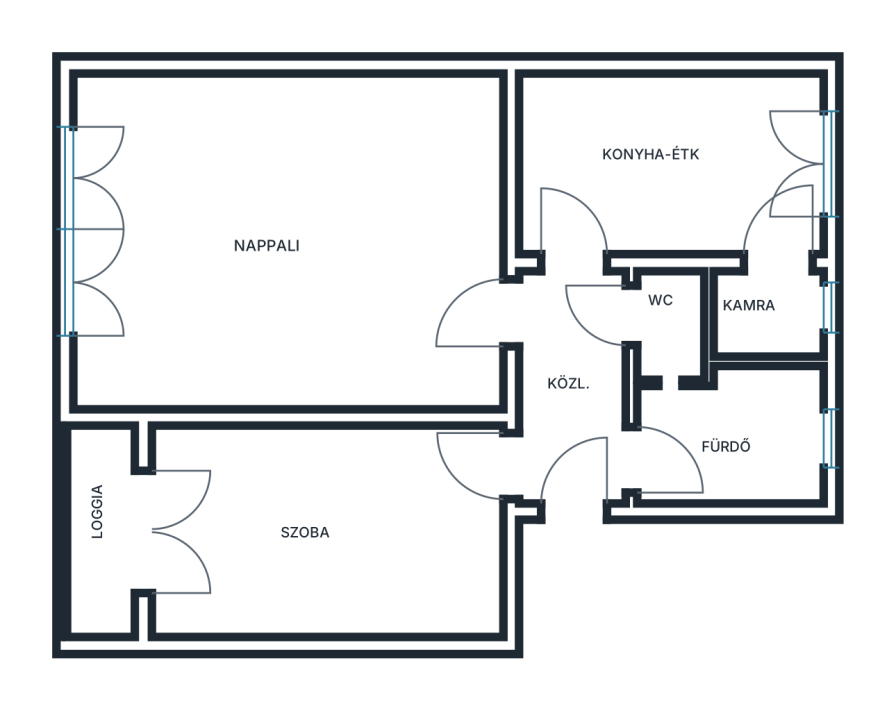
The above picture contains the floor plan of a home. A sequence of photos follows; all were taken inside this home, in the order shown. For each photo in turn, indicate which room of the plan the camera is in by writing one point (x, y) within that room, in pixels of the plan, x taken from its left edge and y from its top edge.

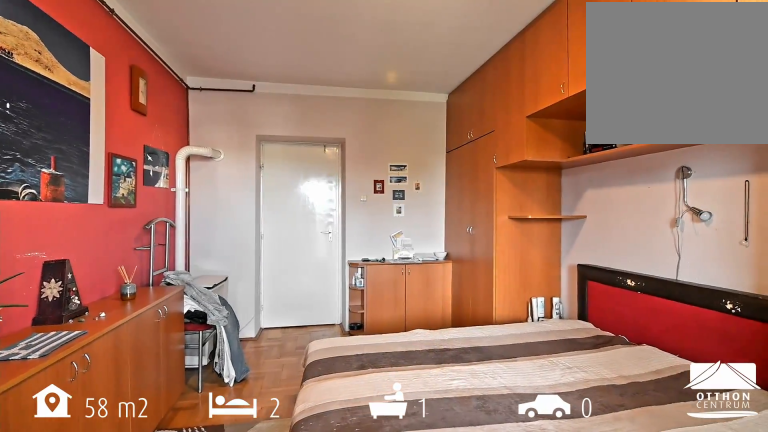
(330, 533)
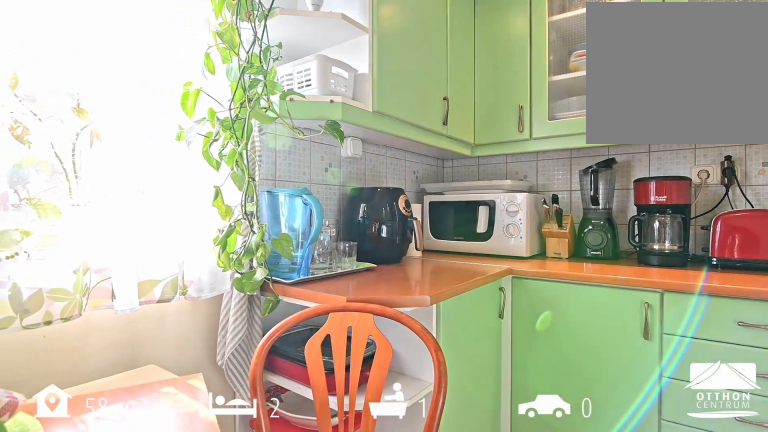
(673, 164)
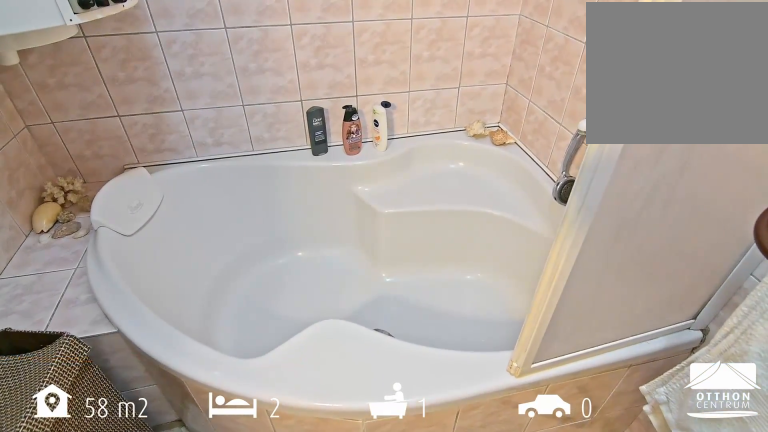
(734, 441)
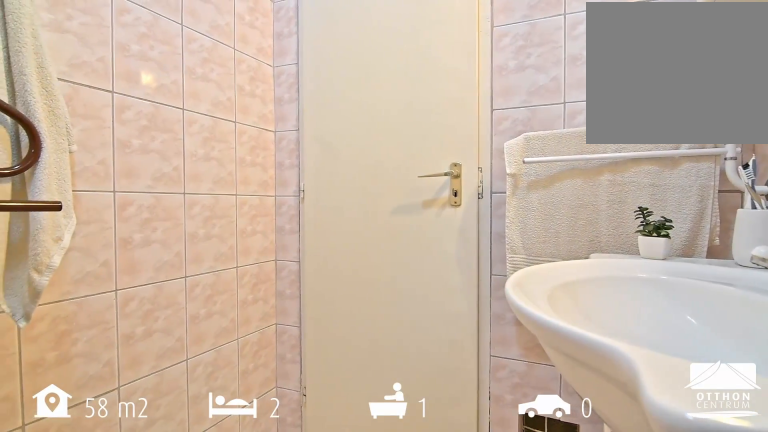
(735, 441)
